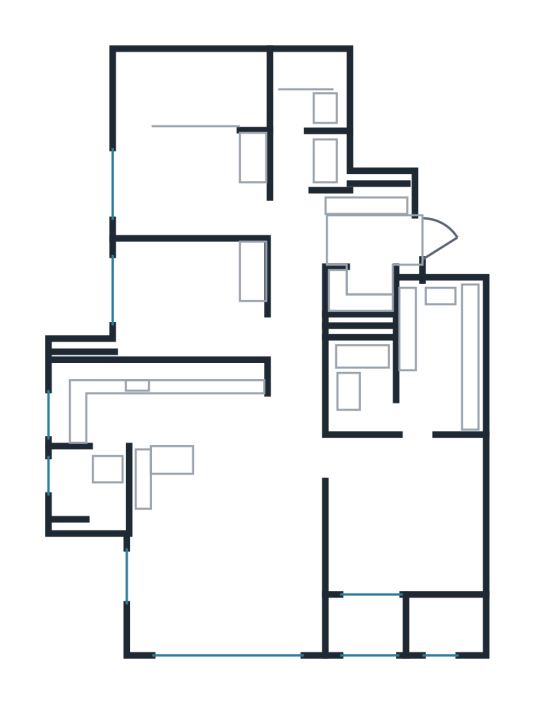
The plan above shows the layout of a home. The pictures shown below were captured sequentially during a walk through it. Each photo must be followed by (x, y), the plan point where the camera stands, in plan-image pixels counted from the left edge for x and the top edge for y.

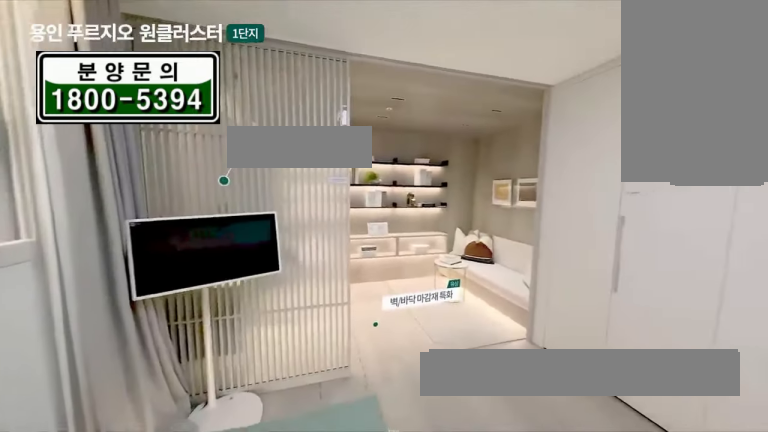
(195, 155)
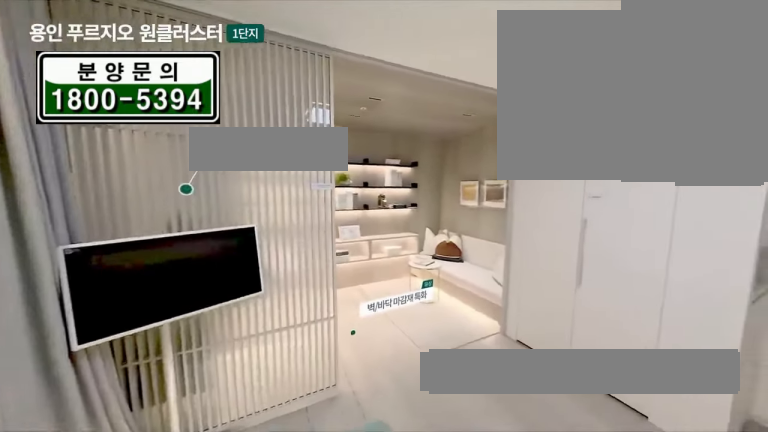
(192, 181)
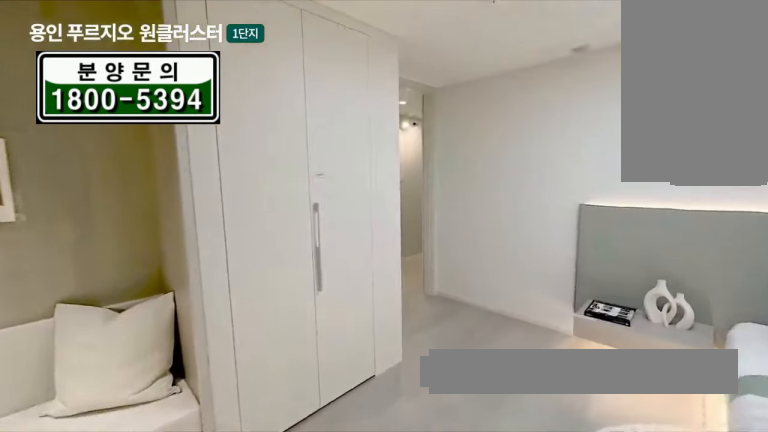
(191, 176)
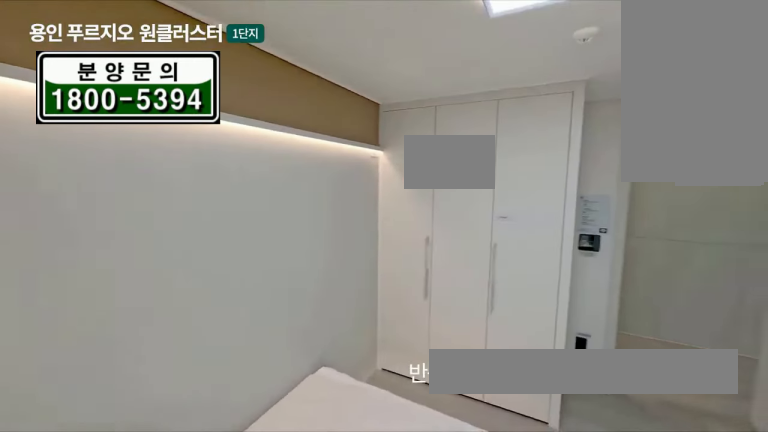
(195, 310)
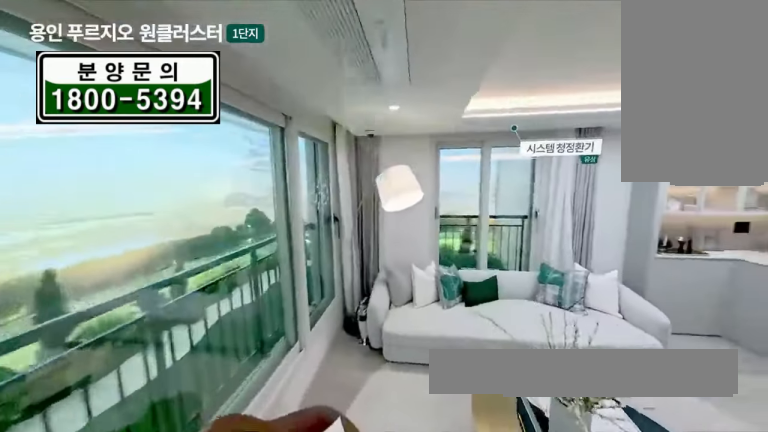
(226, 577)
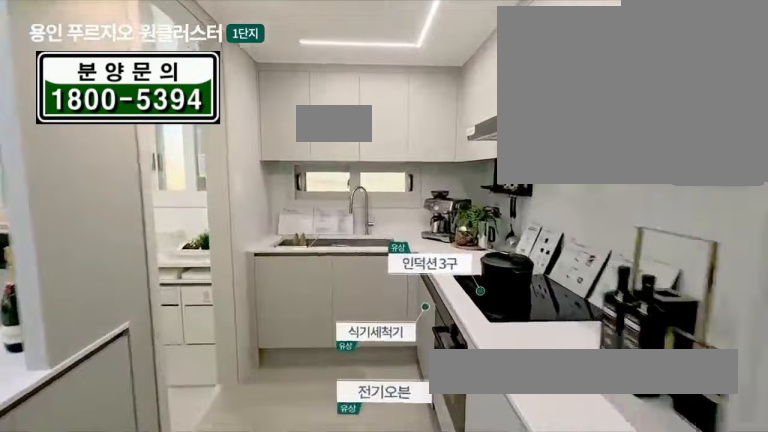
(168, 442)
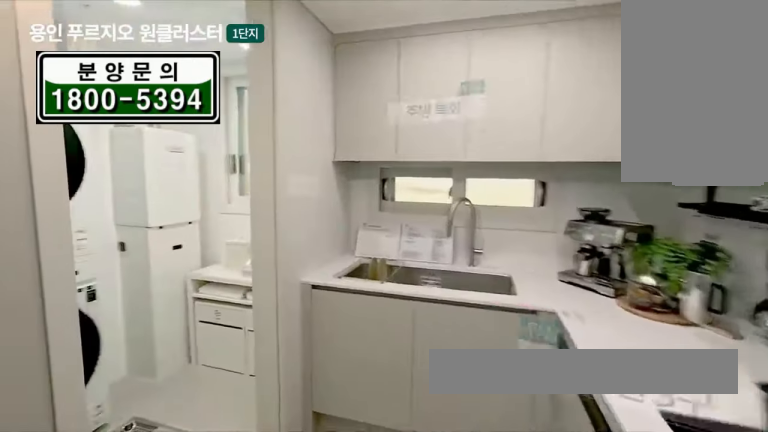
(173, 445)
